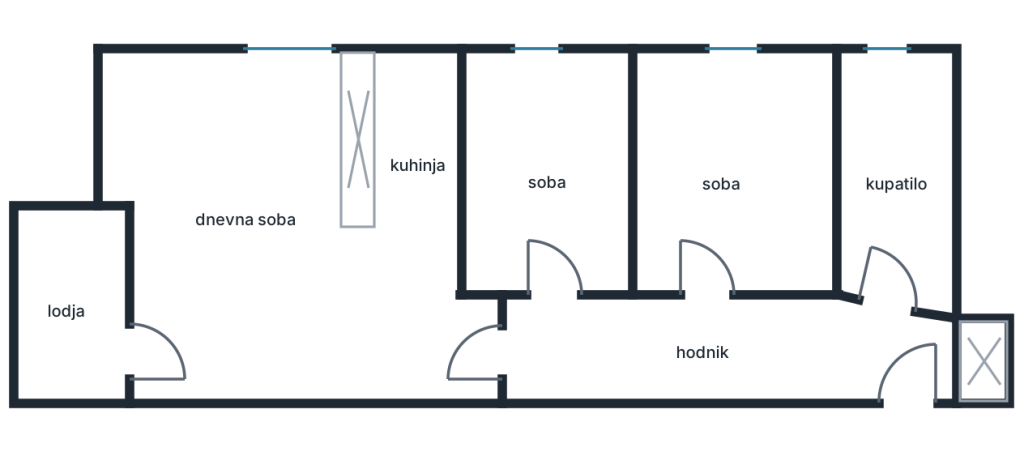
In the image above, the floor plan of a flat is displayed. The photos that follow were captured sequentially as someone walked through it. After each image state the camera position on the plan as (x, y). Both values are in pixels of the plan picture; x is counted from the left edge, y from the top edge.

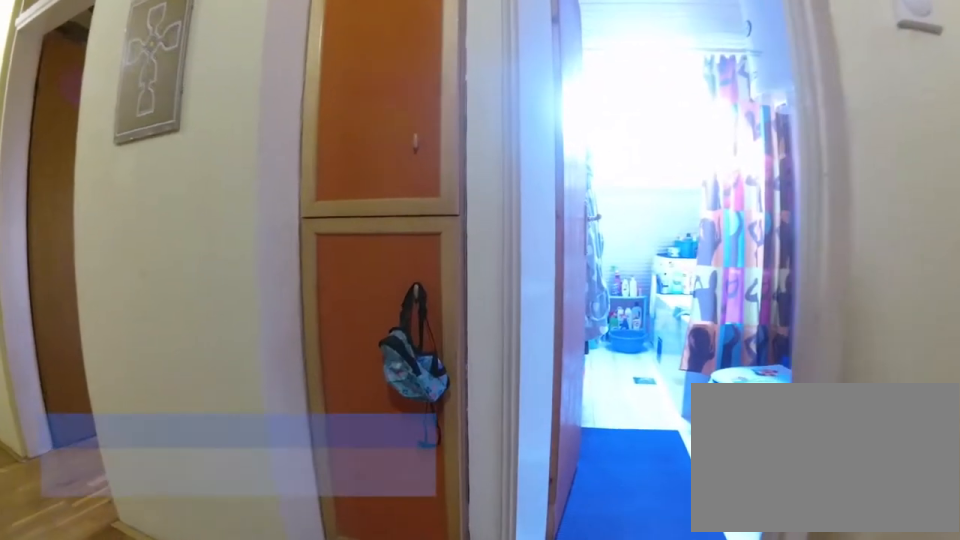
(899, 395)
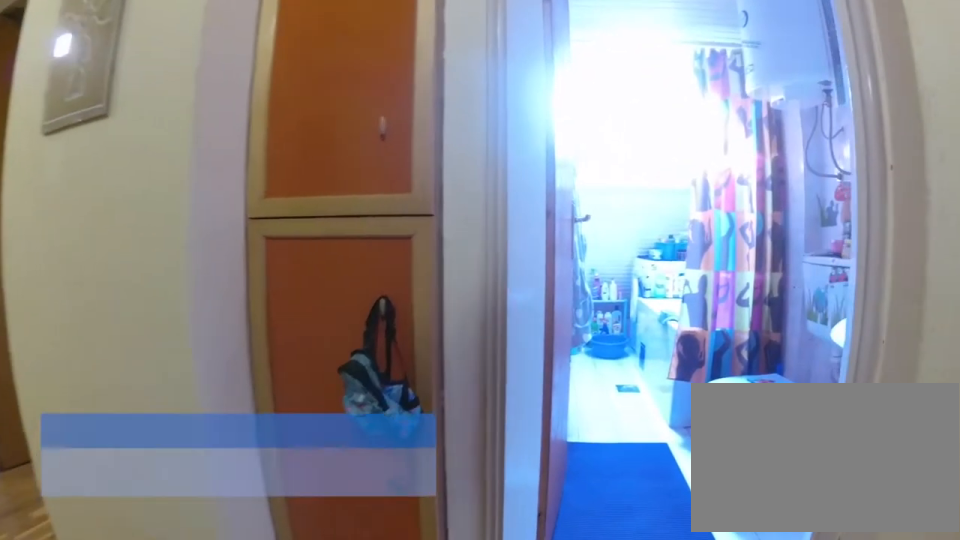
(896, 385)
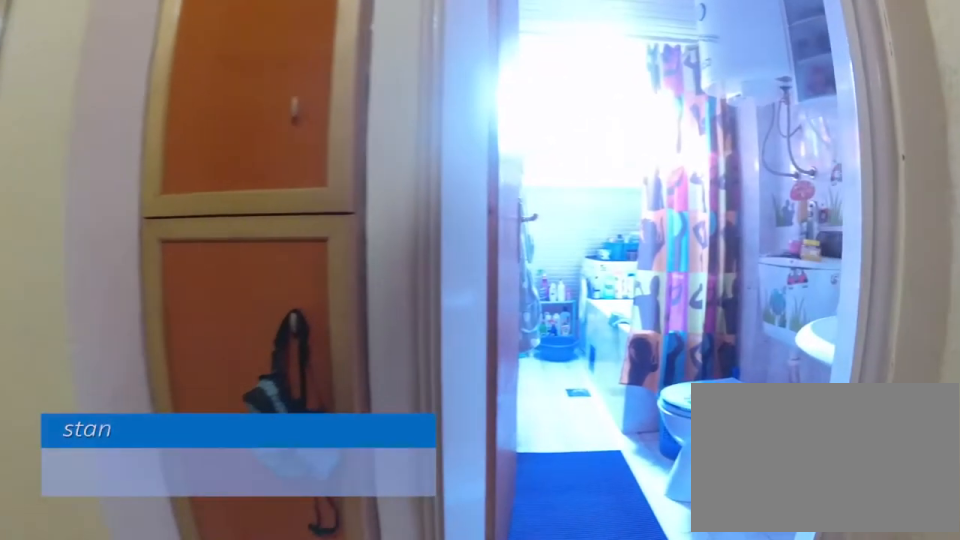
(893, 375)
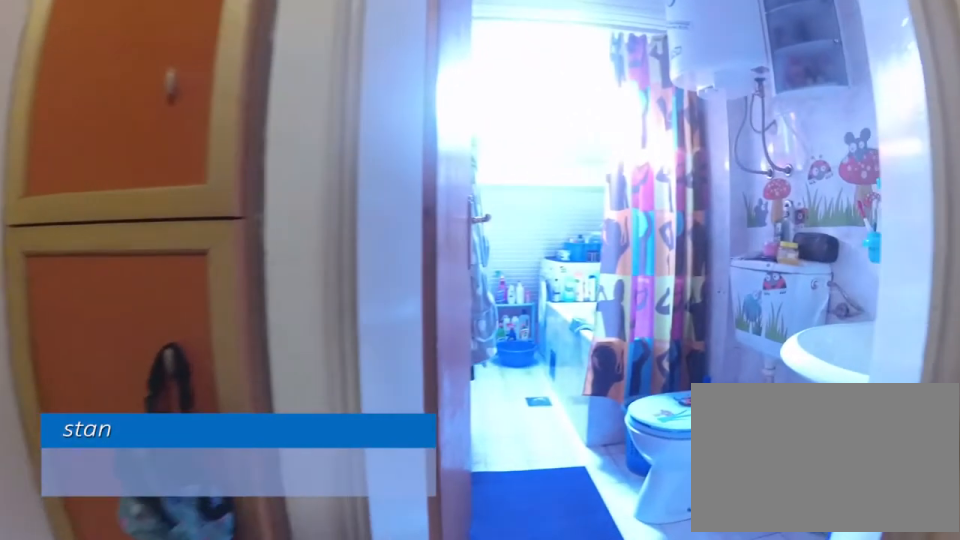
(893, 363)
